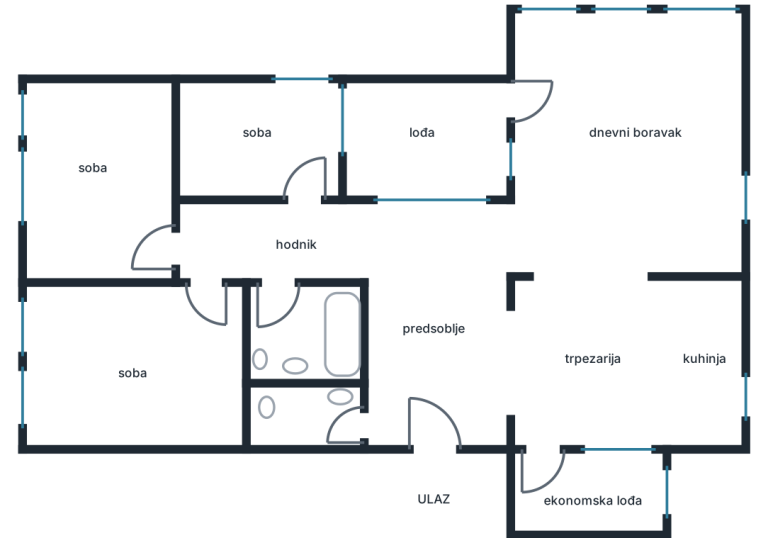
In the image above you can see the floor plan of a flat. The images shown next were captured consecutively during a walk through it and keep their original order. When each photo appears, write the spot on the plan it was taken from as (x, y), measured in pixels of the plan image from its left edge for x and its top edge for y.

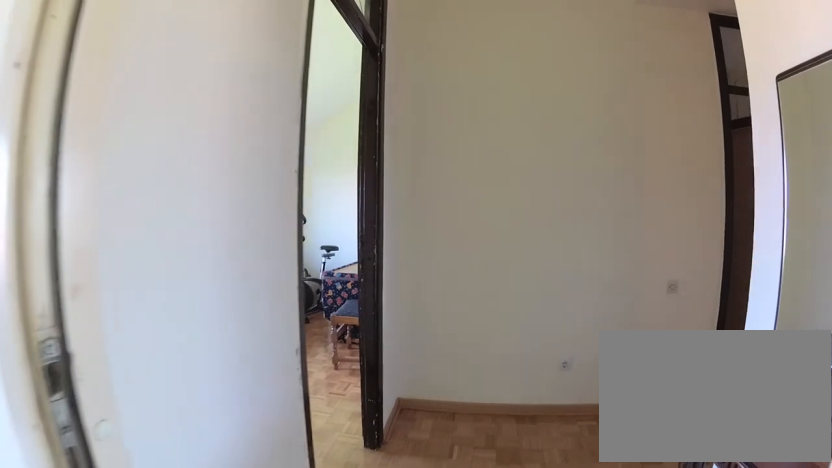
(203, 342)
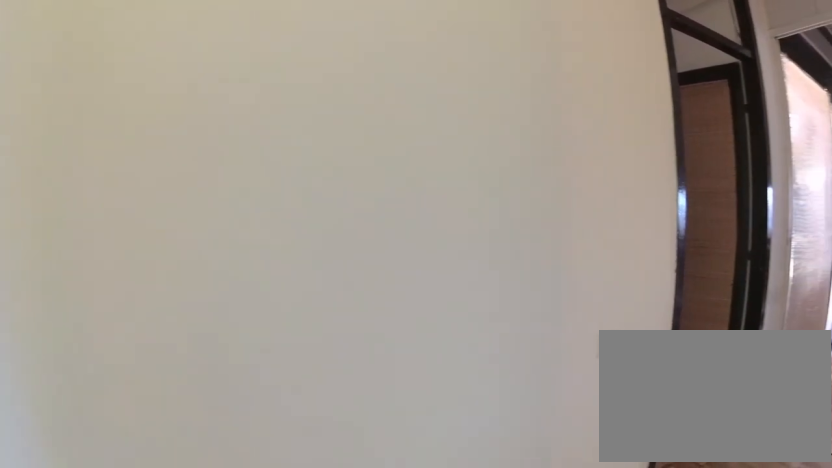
(199, 284)
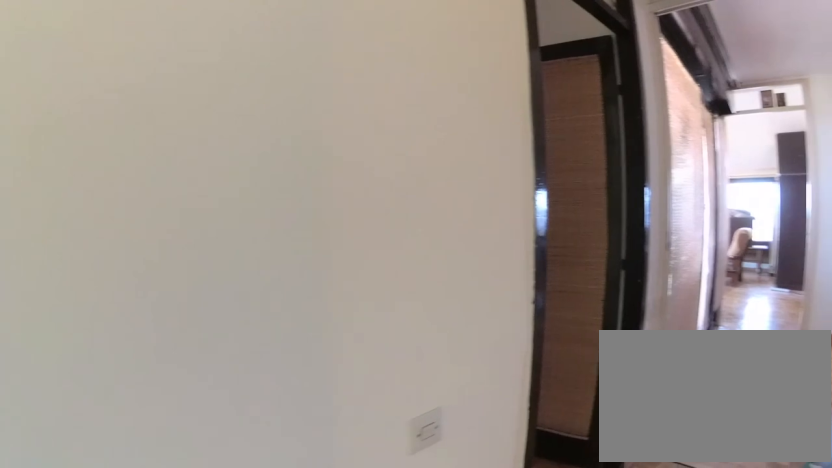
(193, 268)
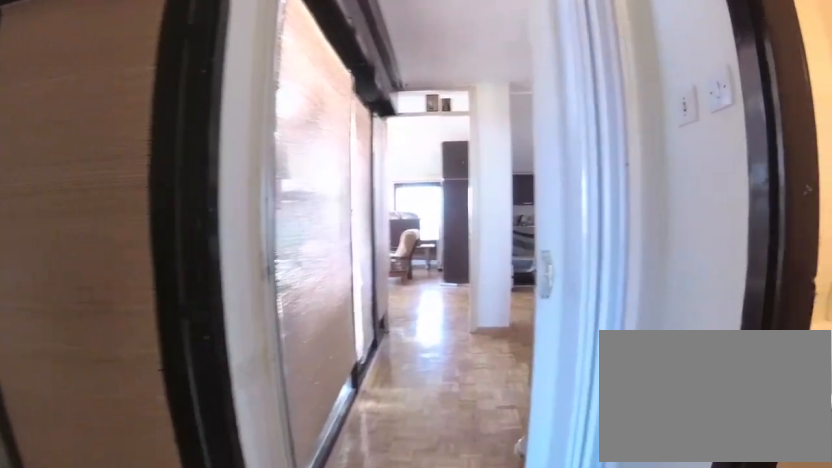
(215, 242)
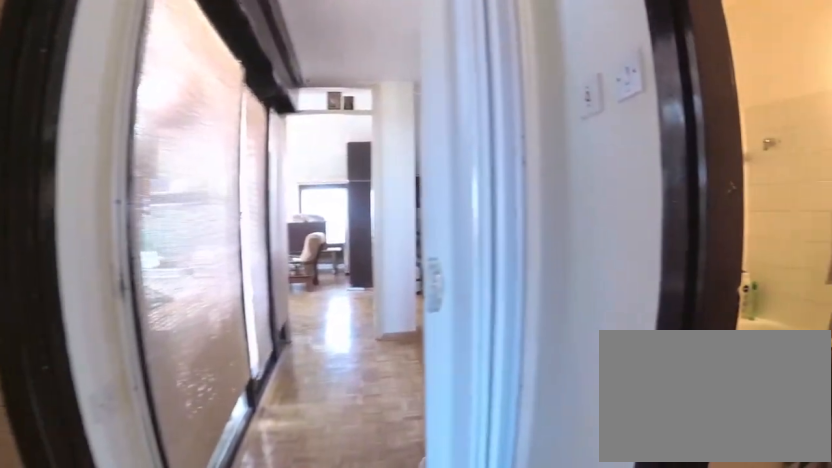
(221, 246)
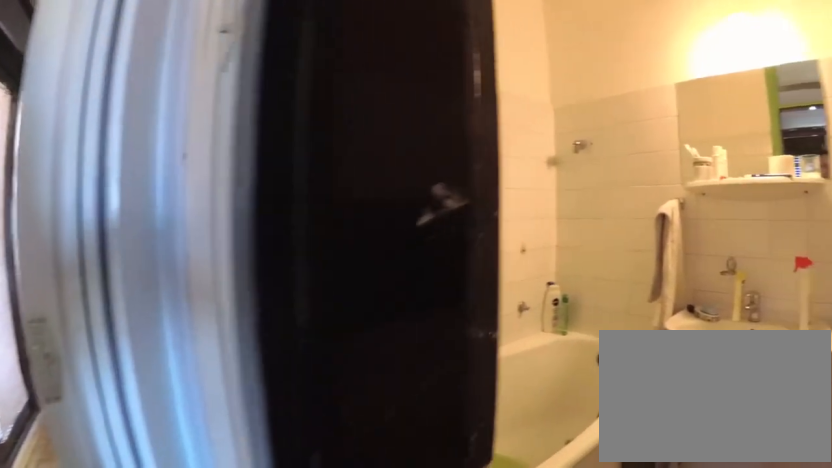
(237, 256)
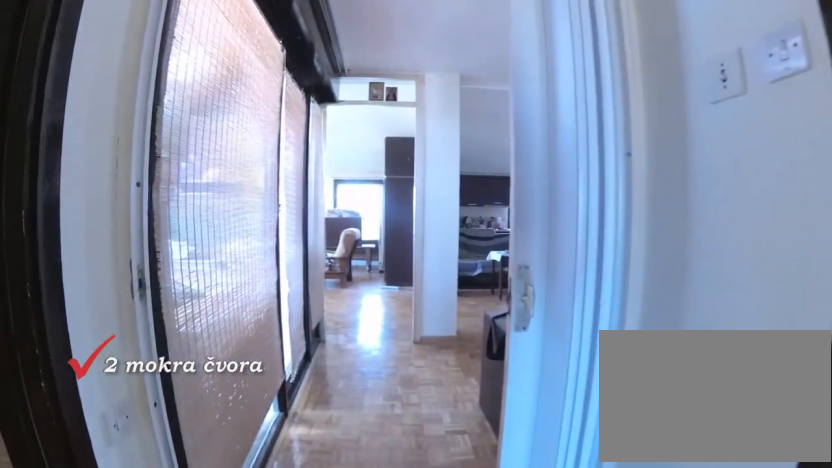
(247, 247)
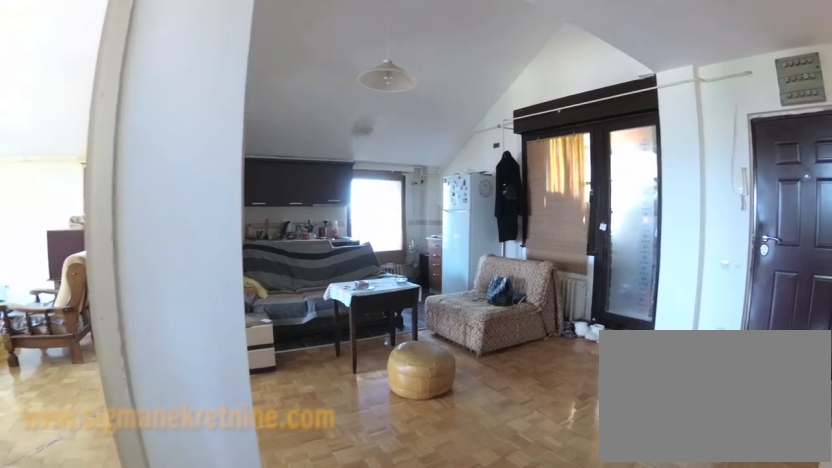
(396, 255)
